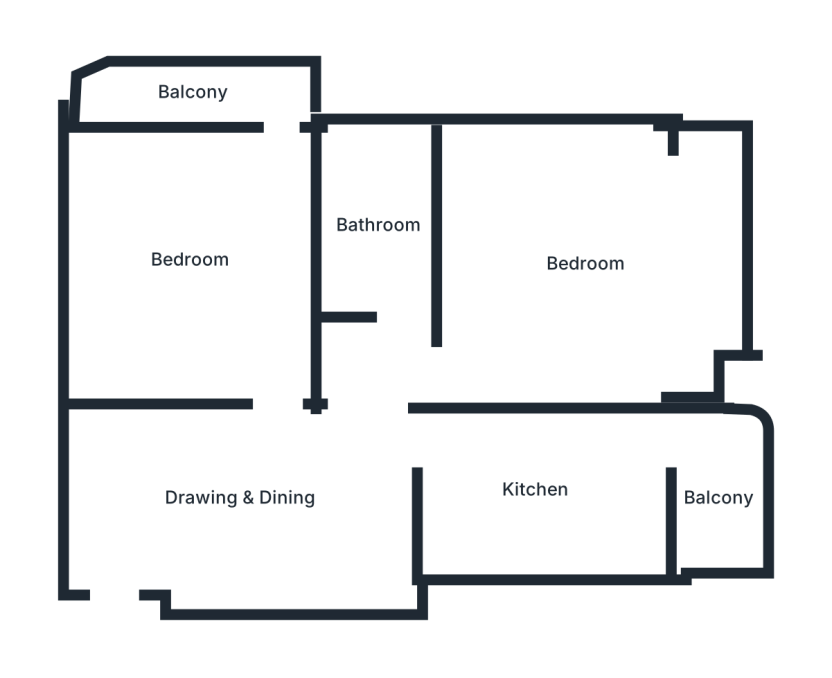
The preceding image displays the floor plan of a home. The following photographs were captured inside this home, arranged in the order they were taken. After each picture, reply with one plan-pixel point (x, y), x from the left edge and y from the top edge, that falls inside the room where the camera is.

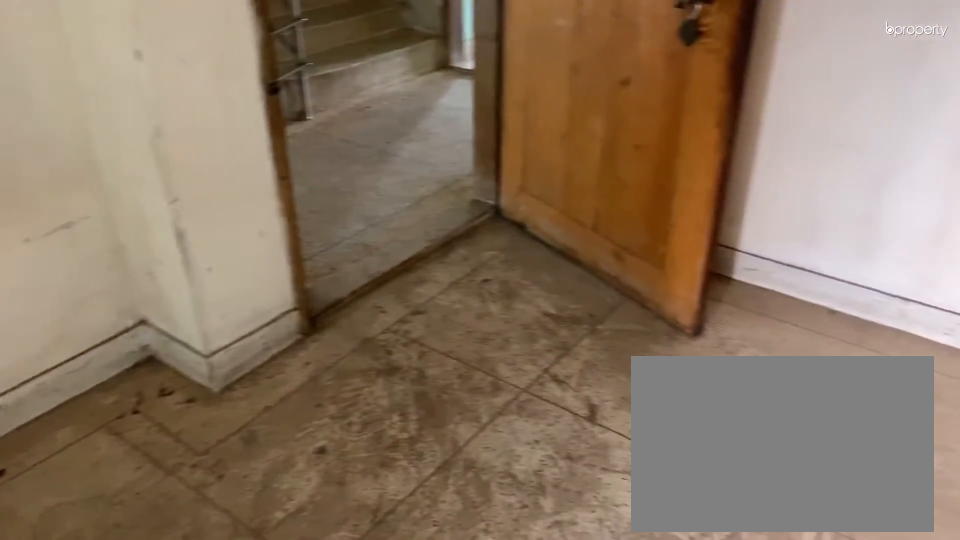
(246, 495)
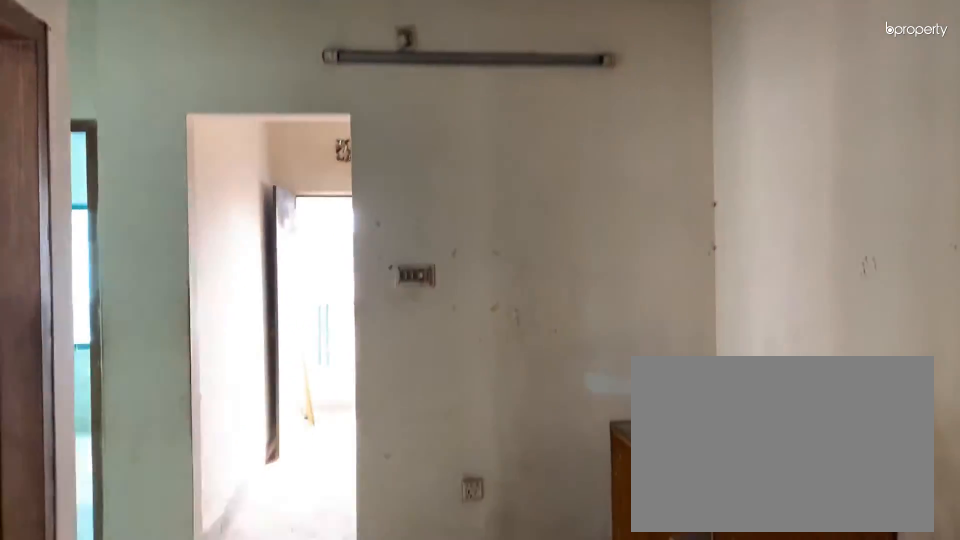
(246, 495)
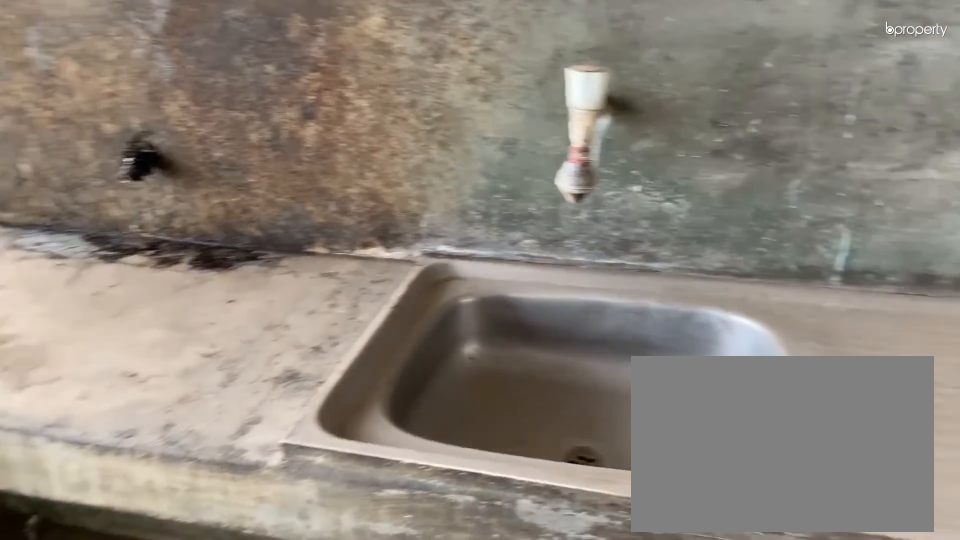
(534, 491)
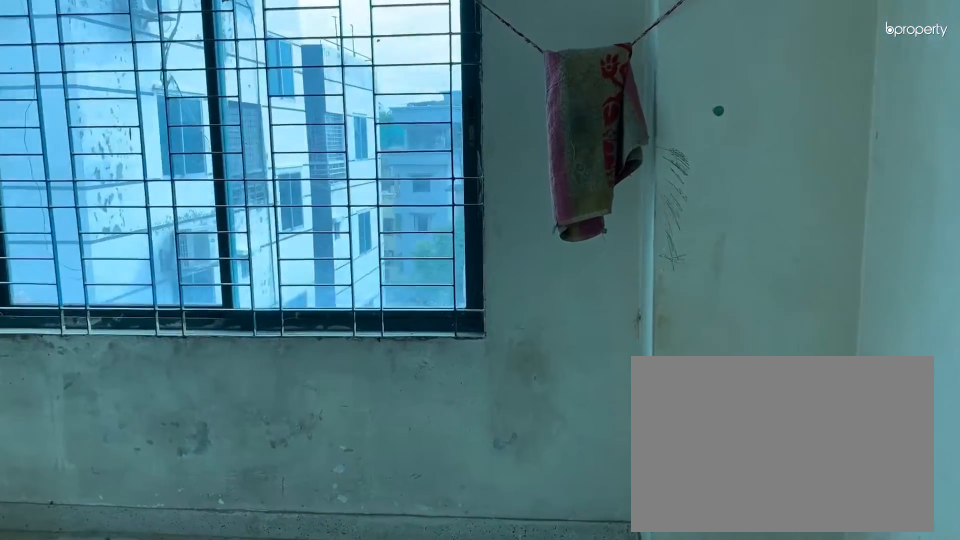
(582, 263)
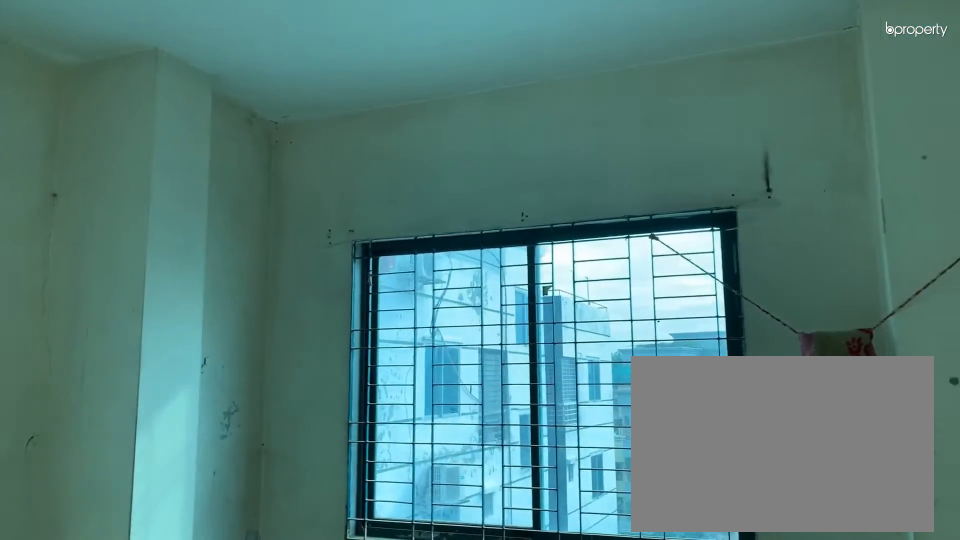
(582, 263)
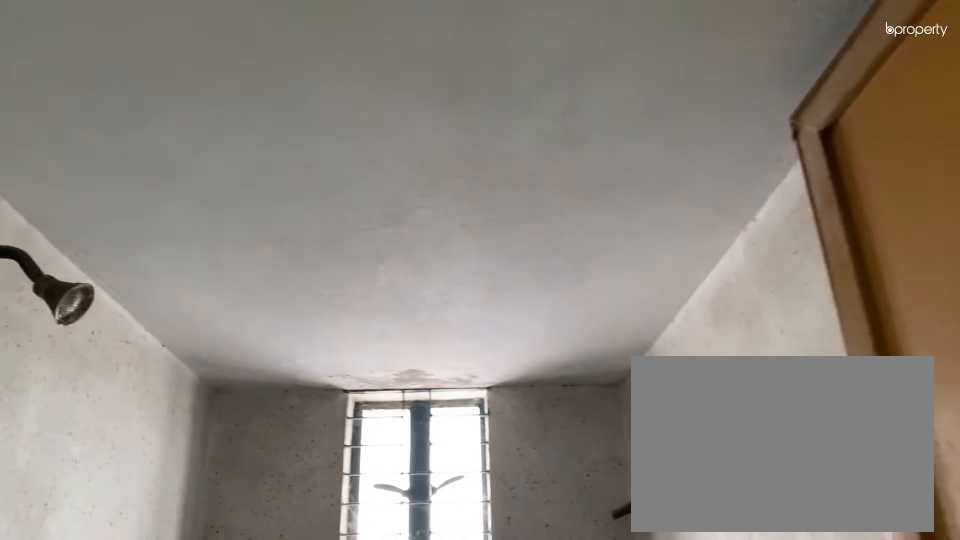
(380, 226)
